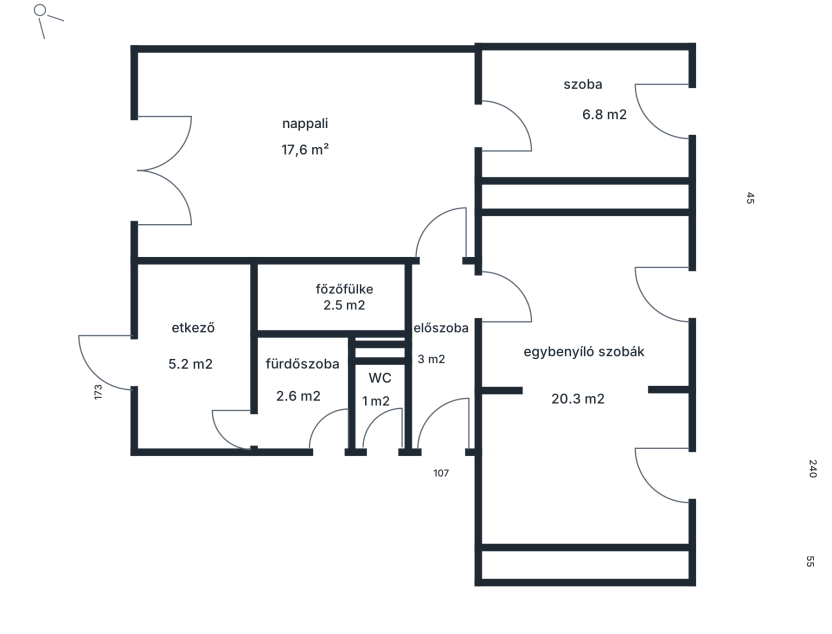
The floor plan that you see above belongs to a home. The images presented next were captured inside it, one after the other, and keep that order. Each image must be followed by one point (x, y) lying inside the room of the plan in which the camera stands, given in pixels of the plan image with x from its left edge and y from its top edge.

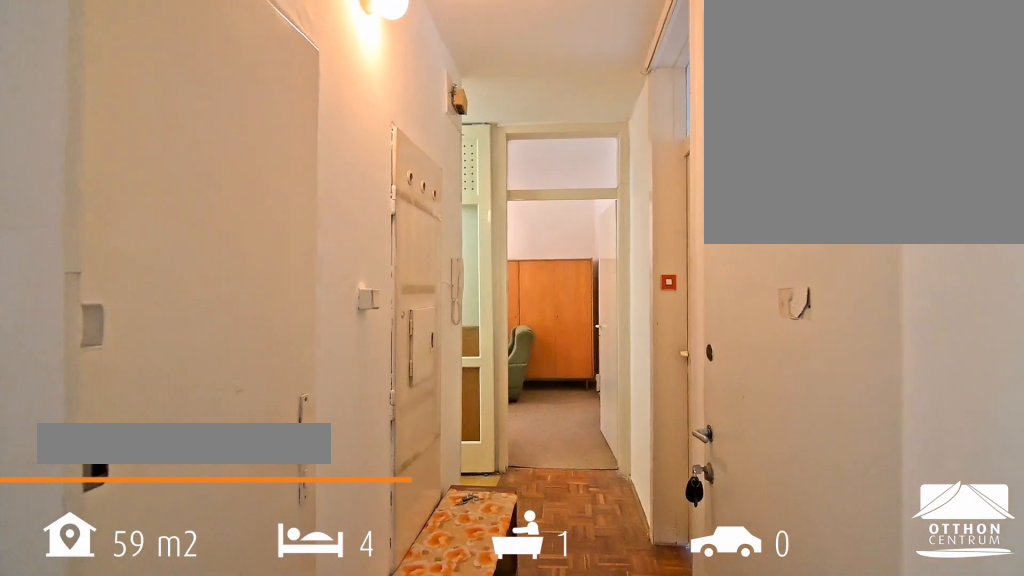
(443, 396)
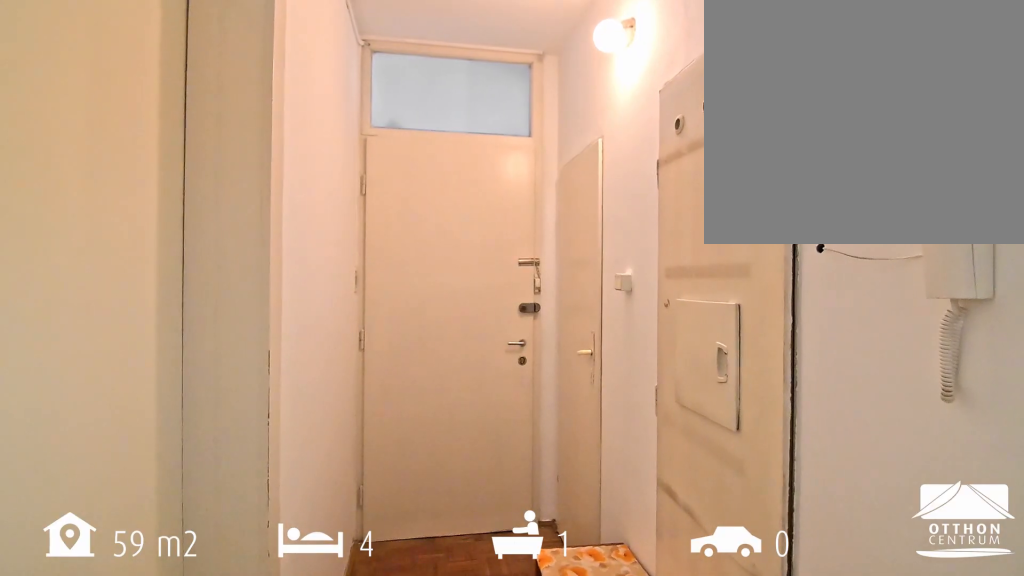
(443, 396)
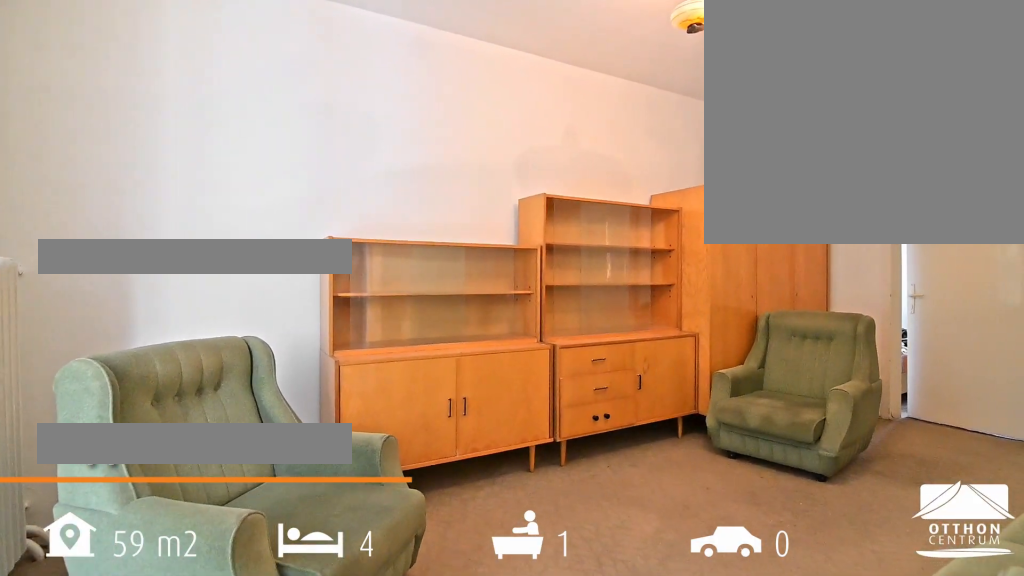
(267, 177)
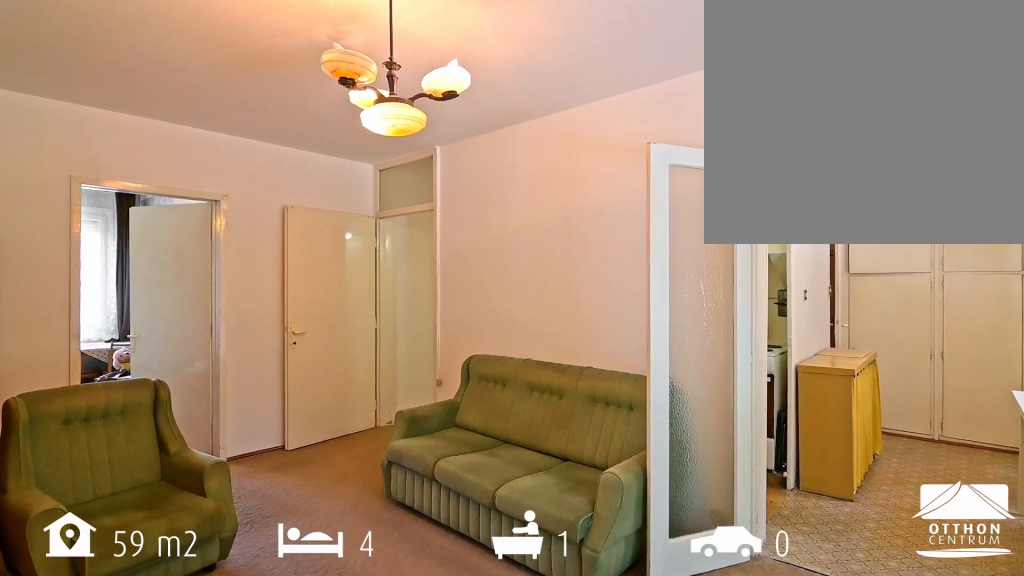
(267, 177)
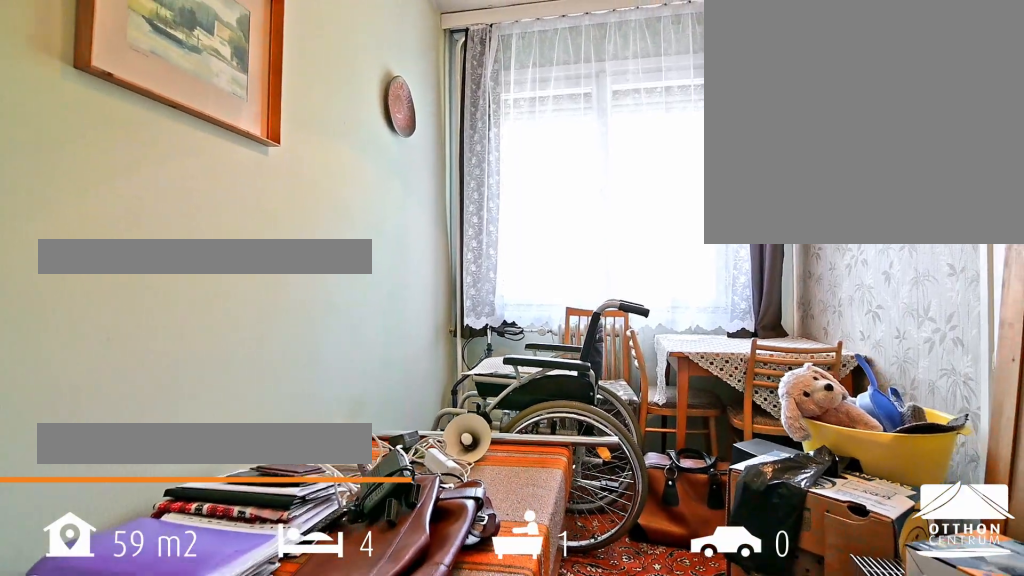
(589, 116)
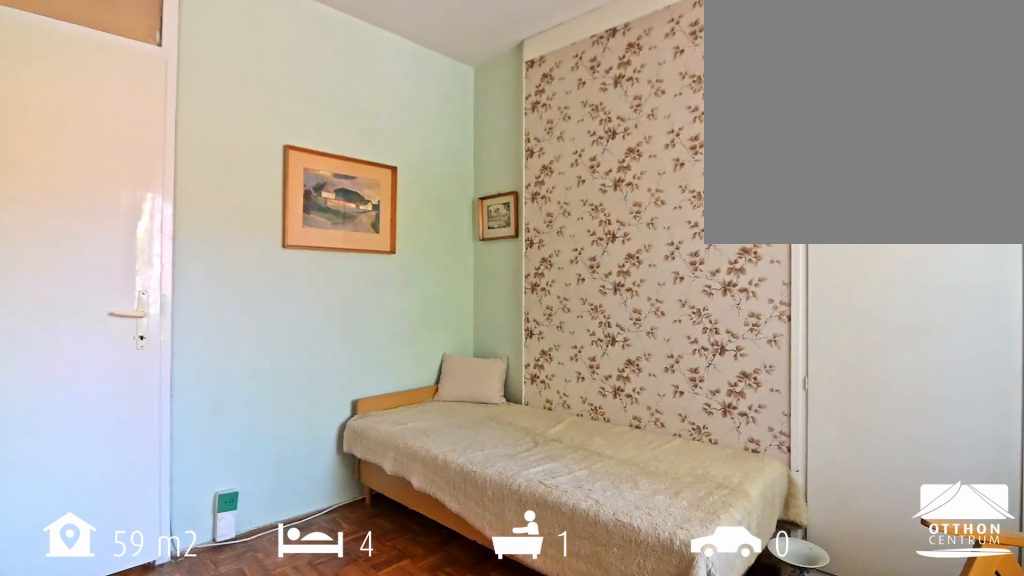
(577, 360)
